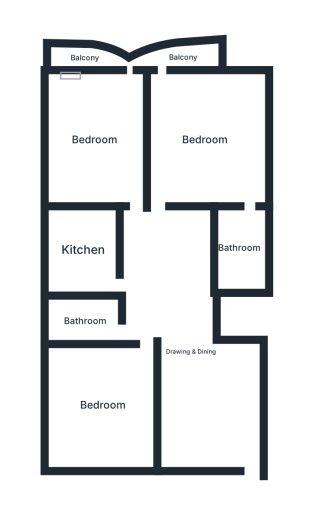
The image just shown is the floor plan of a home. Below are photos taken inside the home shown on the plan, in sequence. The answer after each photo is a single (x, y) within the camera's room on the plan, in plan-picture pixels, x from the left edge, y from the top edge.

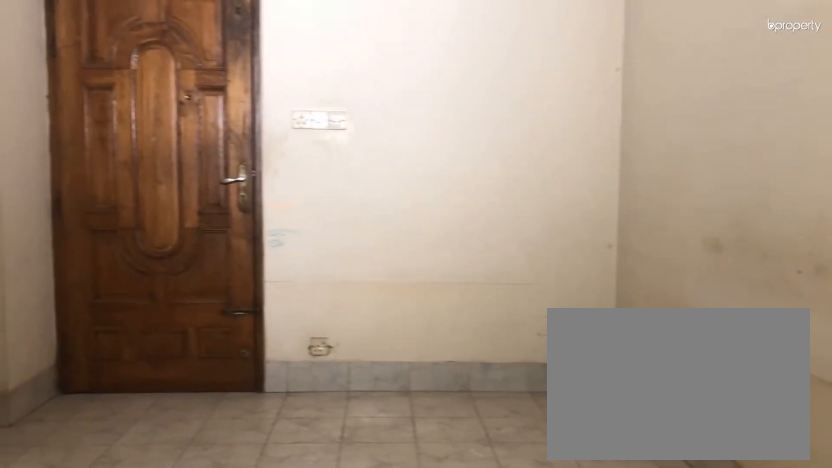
(192, 351)
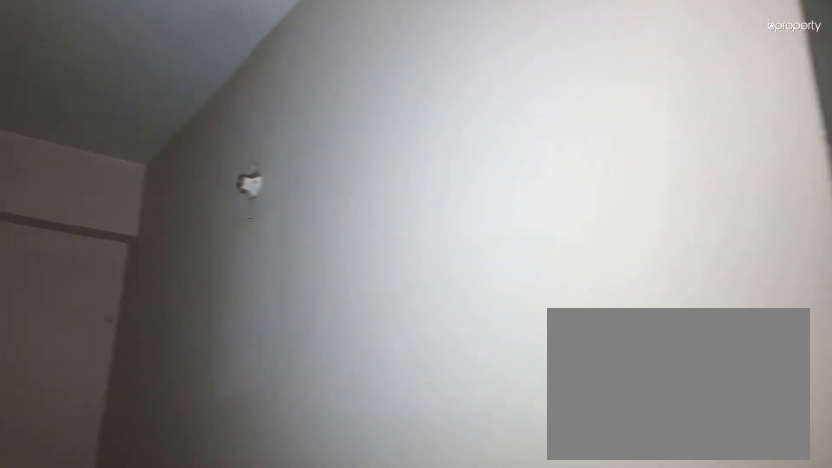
(192, 351)
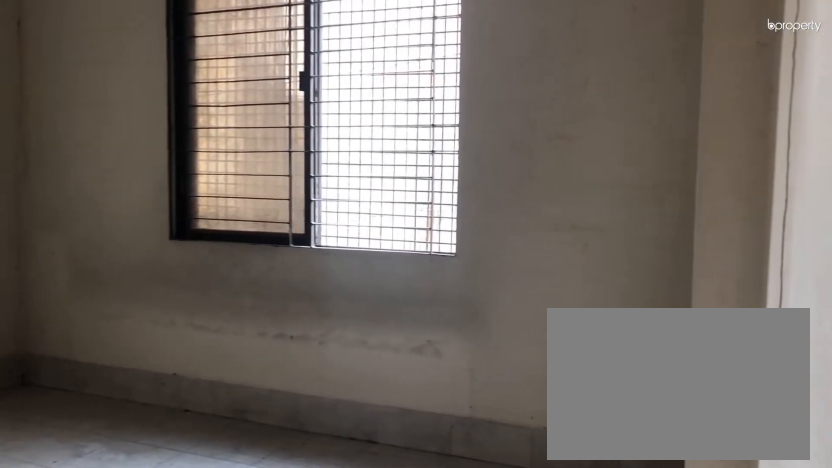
(103, 405)
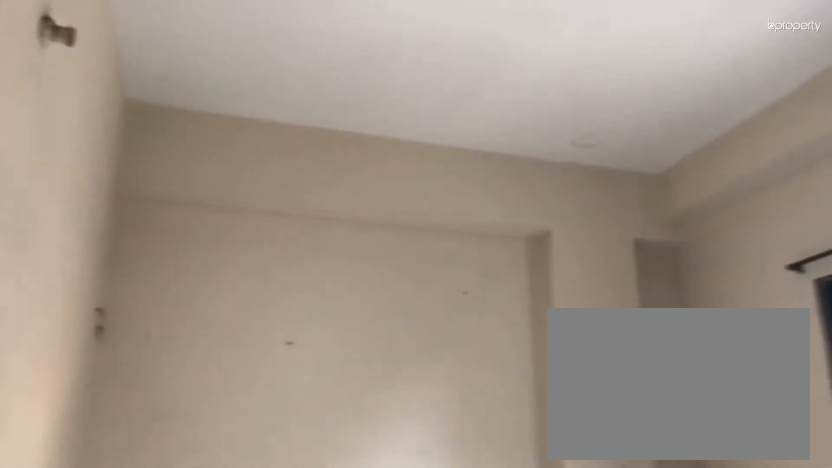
(103, 405)
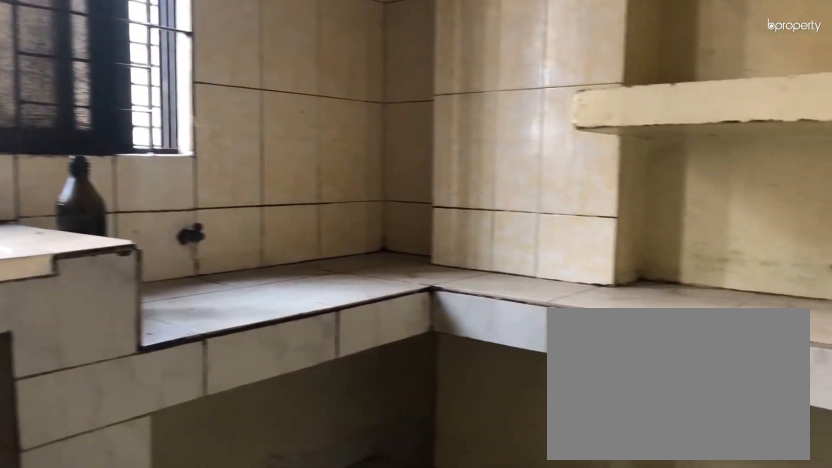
(83, 248)
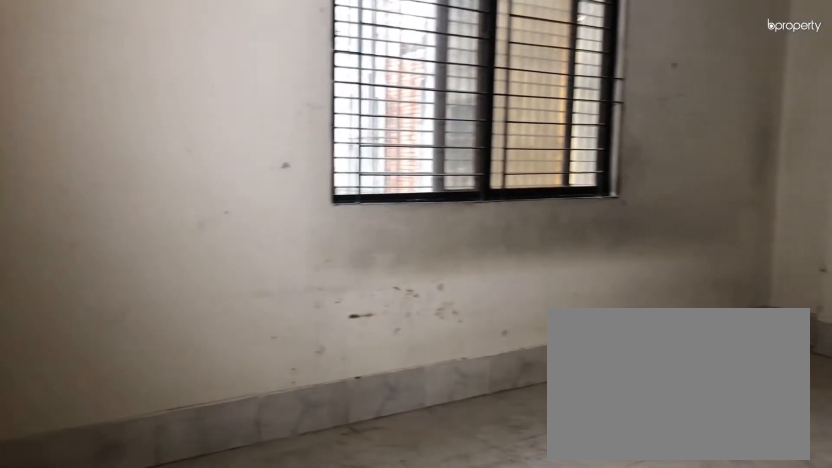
(94, 138)
